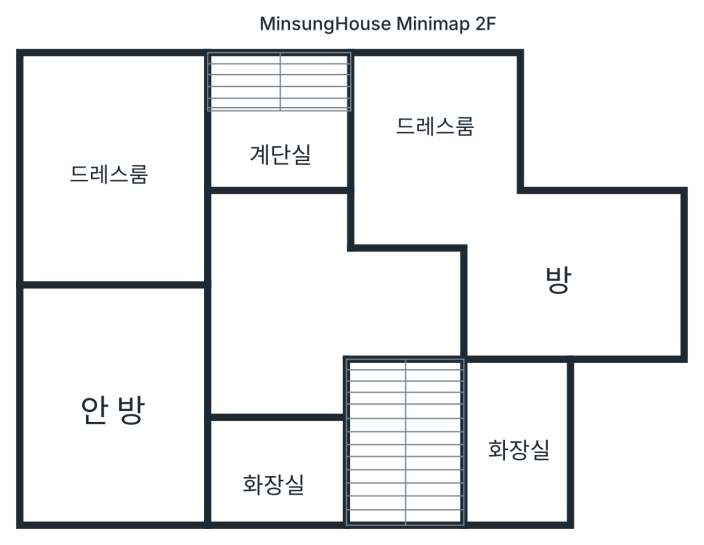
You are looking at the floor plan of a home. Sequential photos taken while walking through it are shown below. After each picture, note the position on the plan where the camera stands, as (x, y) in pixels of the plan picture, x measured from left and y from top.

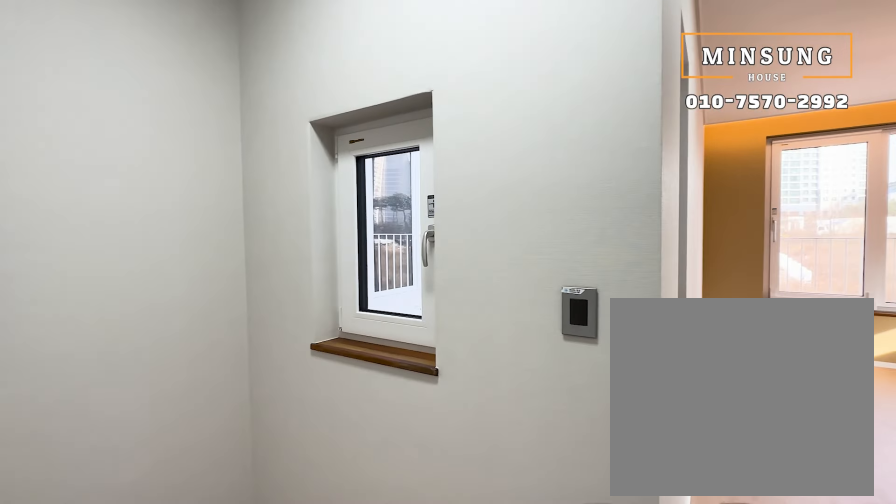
(426, 145)
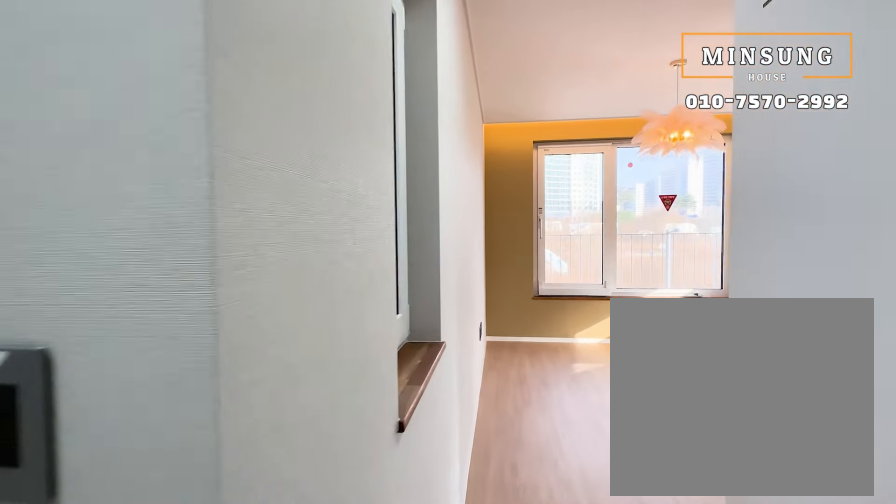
(453, 169)
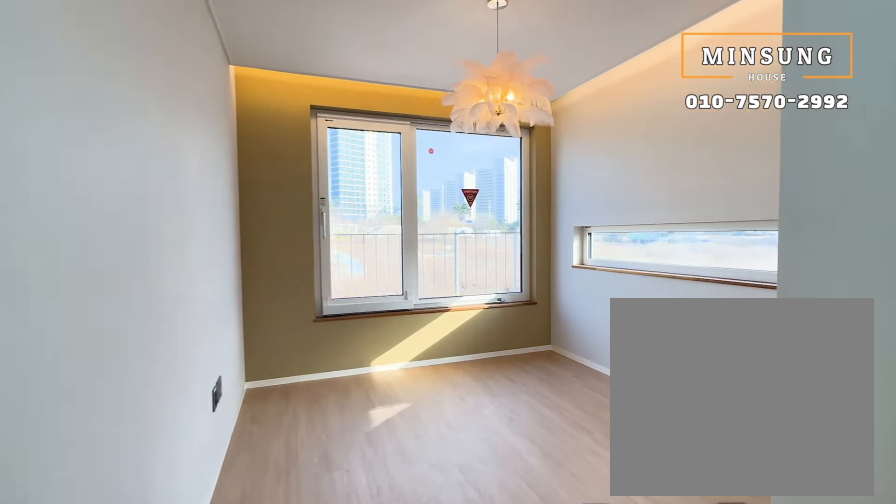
(509, 225)
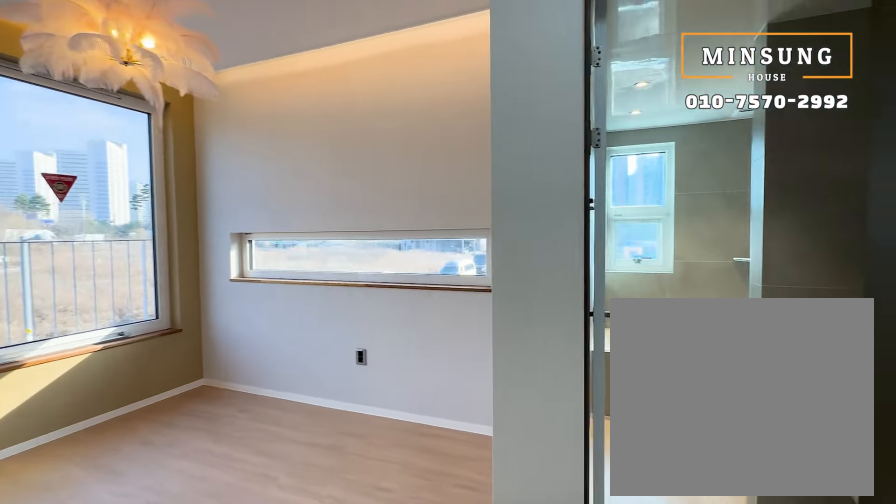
(516, 251)
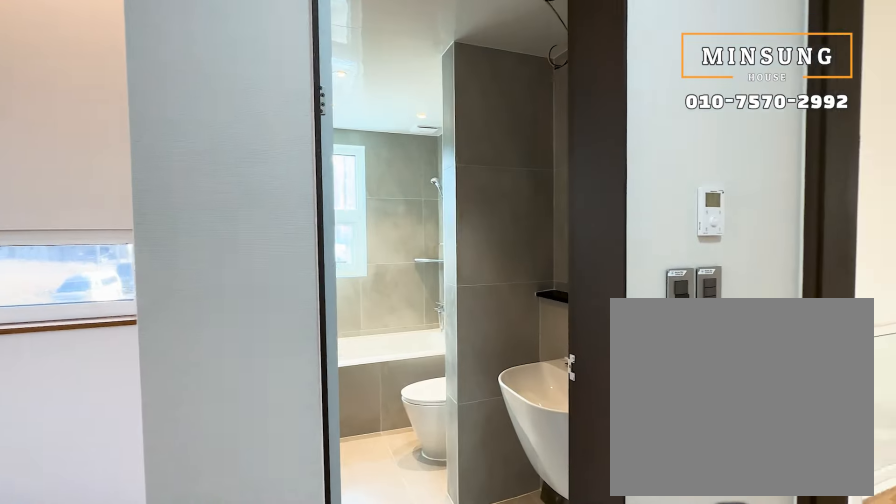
(516, 284)
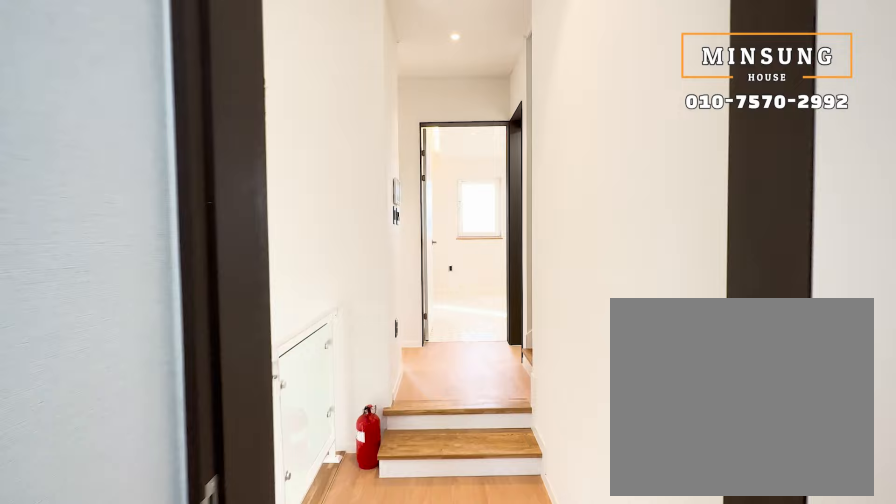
(486, 314)
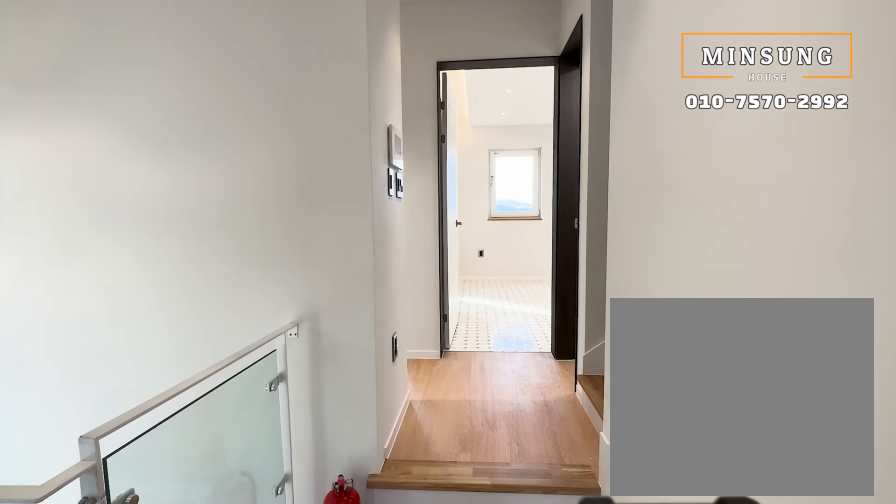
(380, 307)
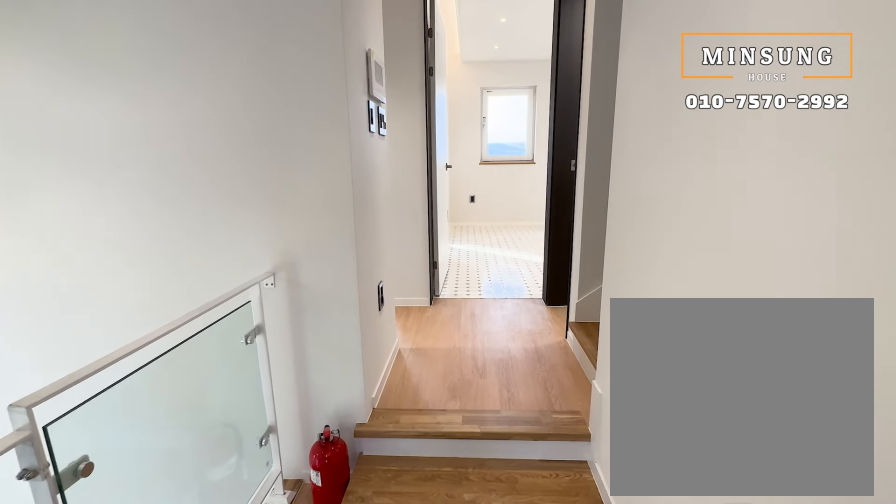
(334, 304)
